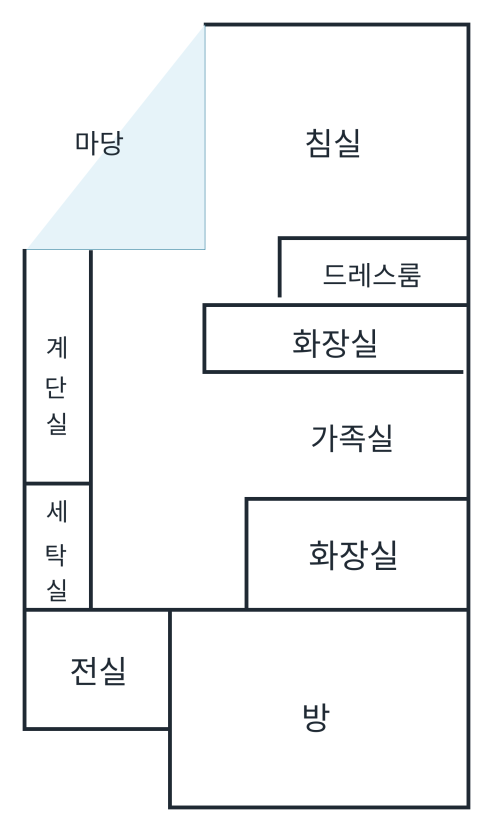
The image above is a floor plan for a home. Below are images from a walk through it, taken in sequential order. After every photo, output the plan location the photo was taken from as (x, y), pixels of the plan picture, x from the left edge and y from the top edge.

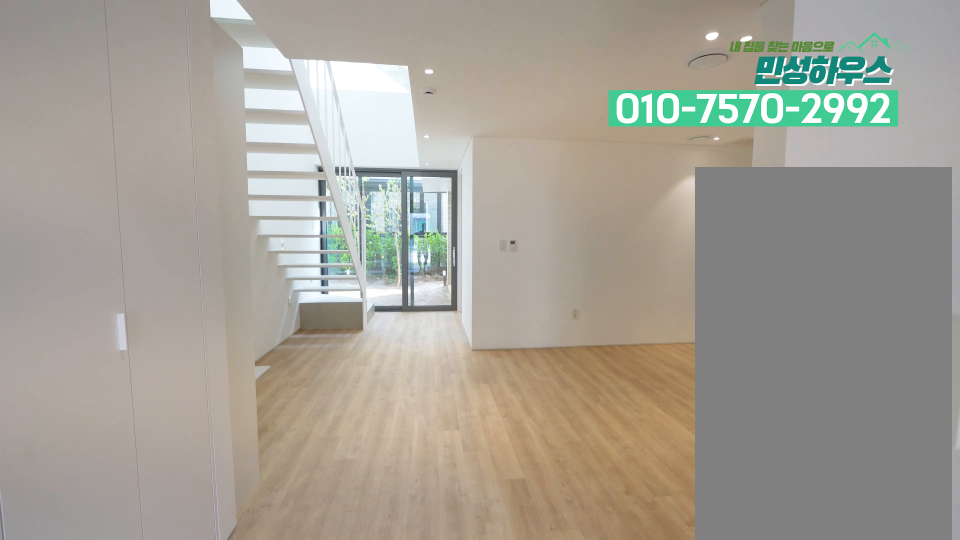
(135, 620)
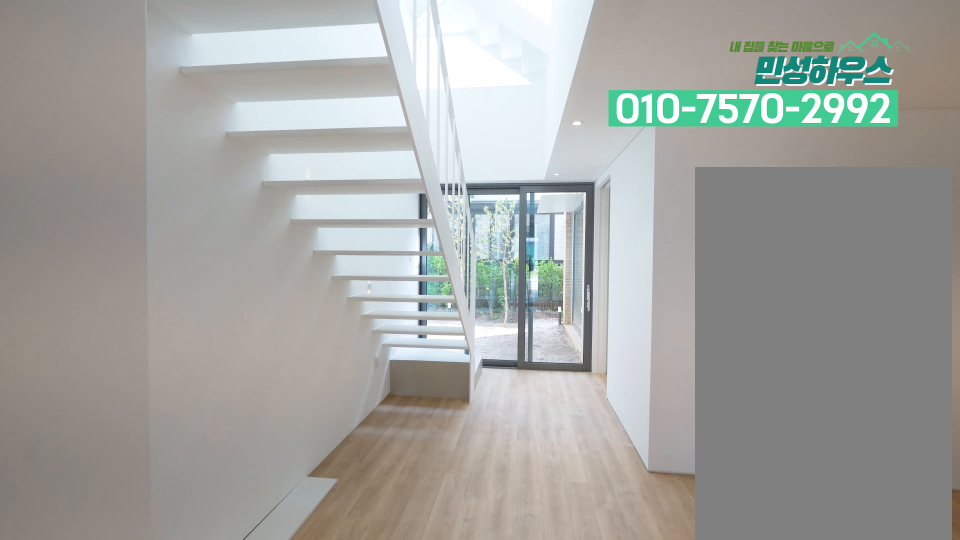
(132, 559)
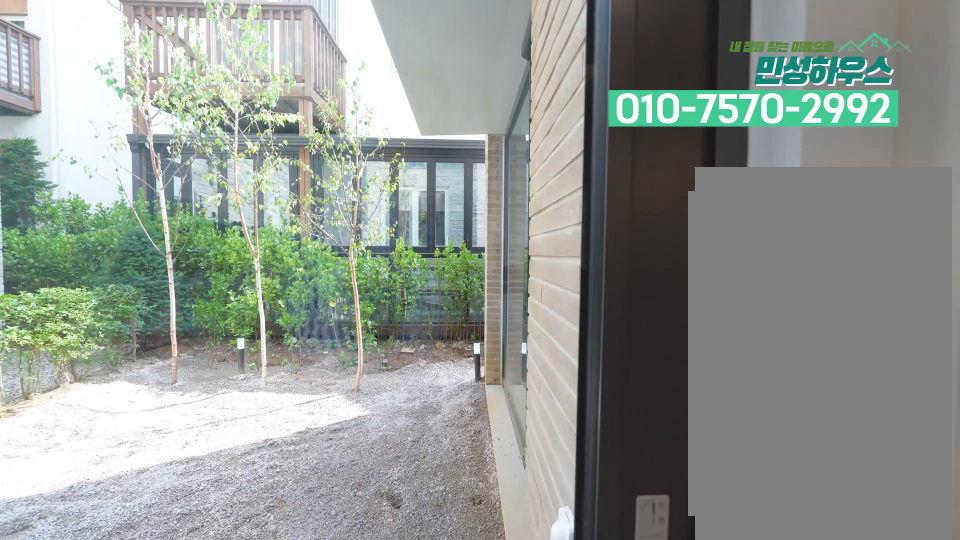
(168, 286)
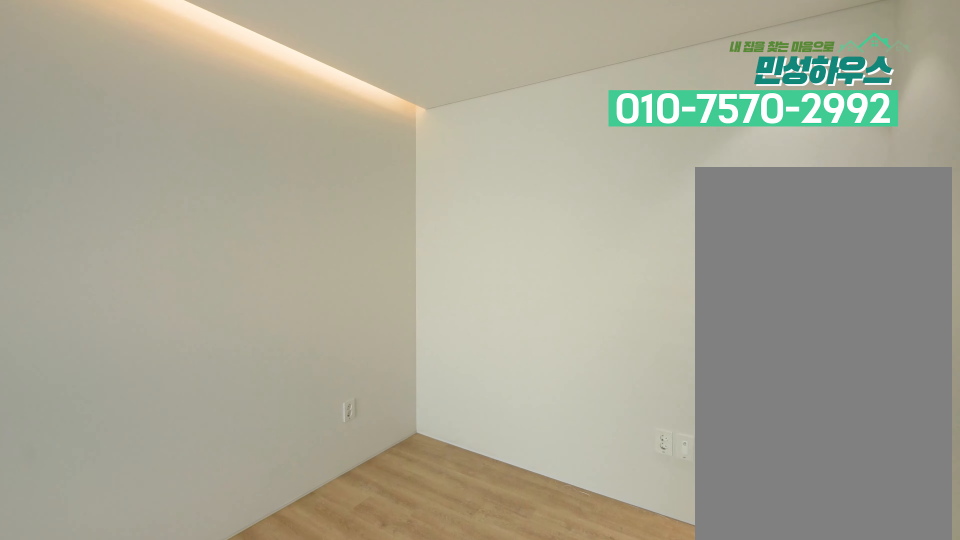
(318, 177)
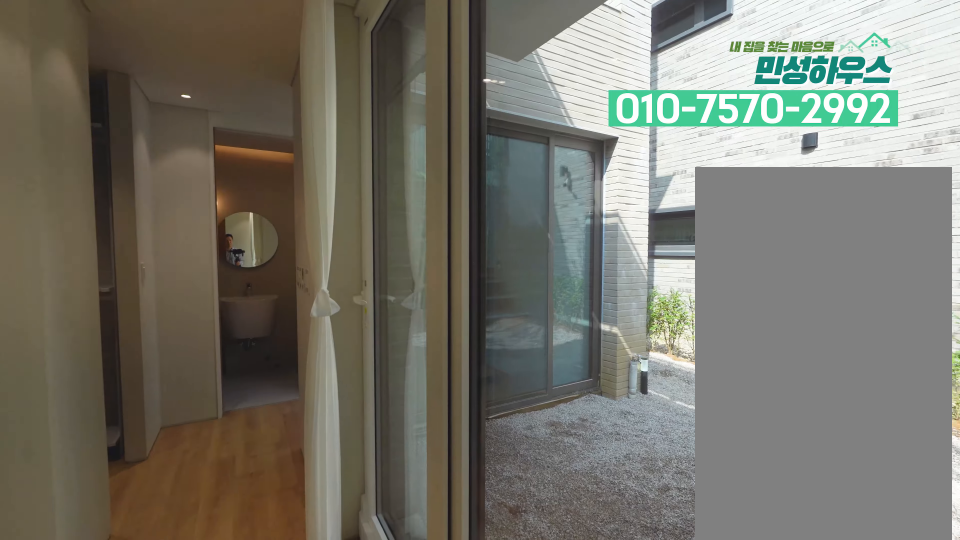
(247, 57)
